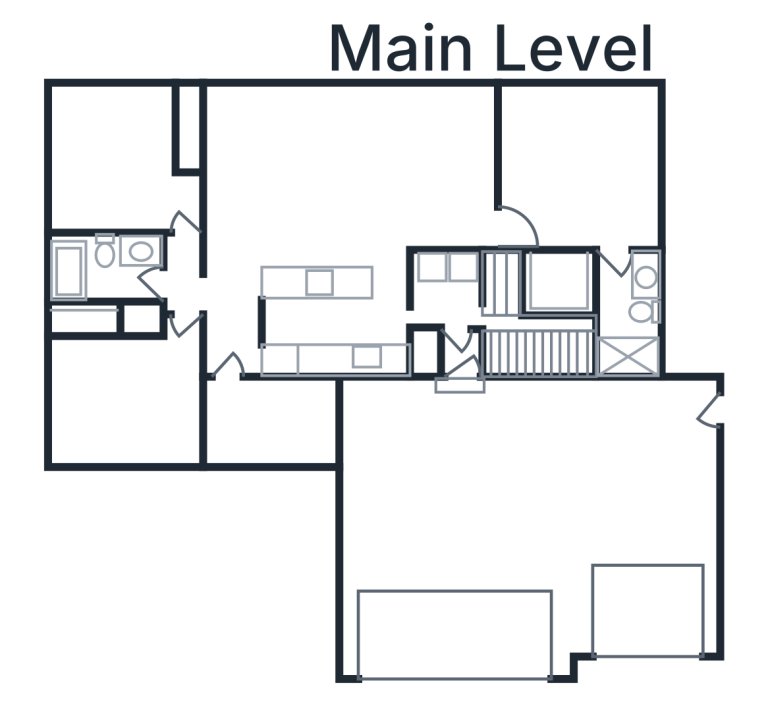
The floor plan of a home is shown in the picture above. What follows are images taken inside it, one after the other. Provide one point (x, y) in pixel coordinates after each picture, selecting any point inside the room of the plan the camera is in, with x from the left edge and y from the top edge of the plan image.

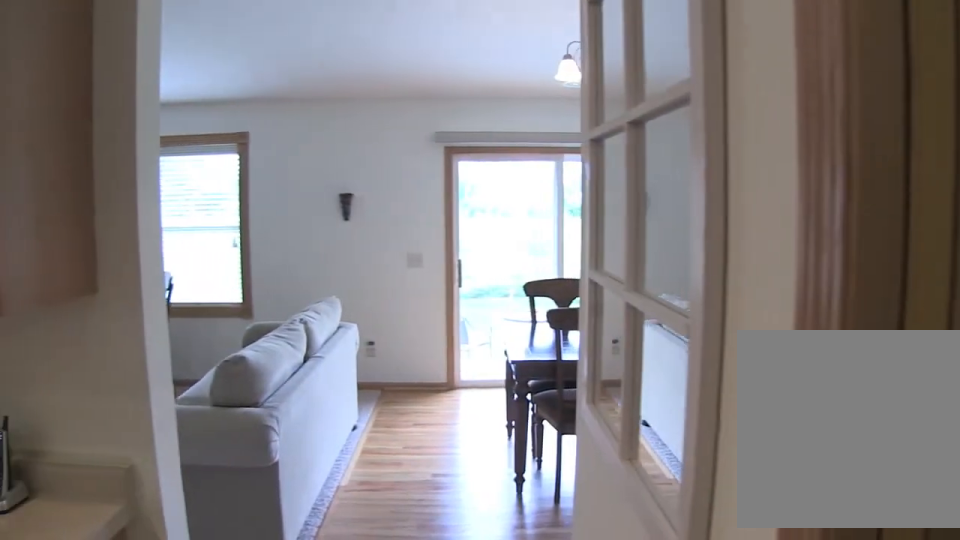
(451, 167)
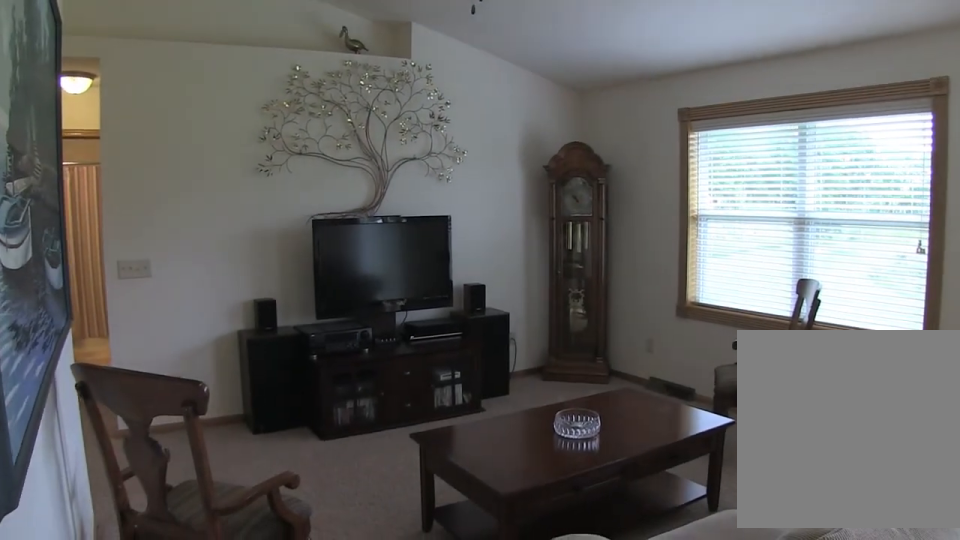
(308, 176)
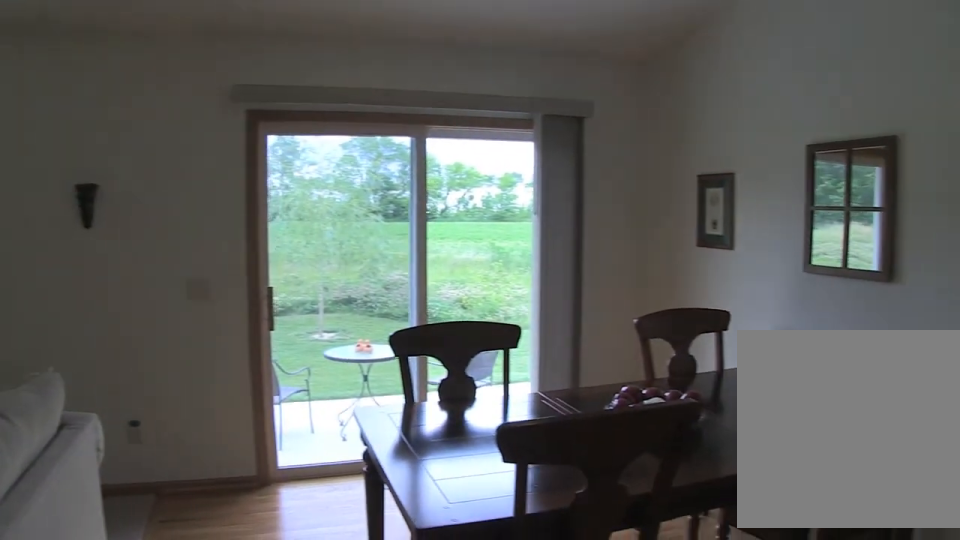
(451, 170)
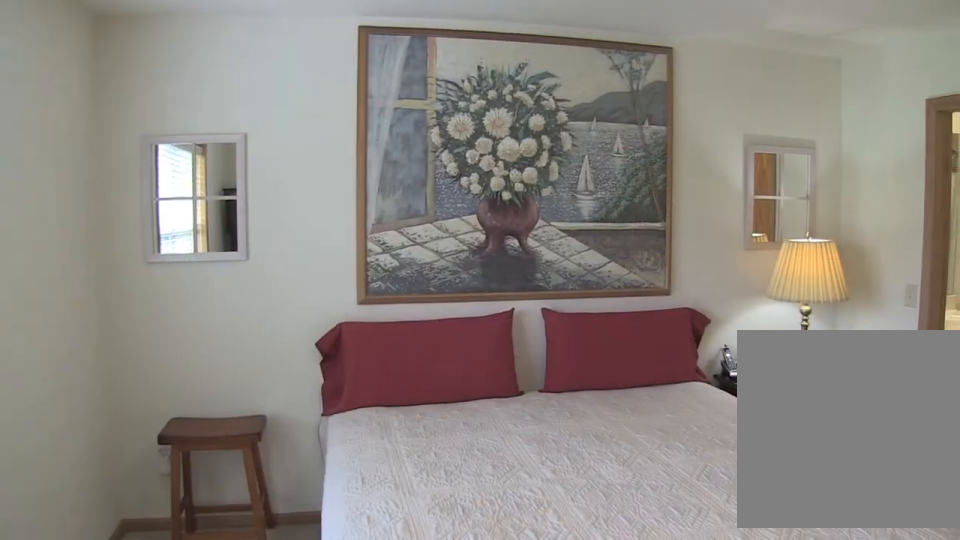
(578, 167)
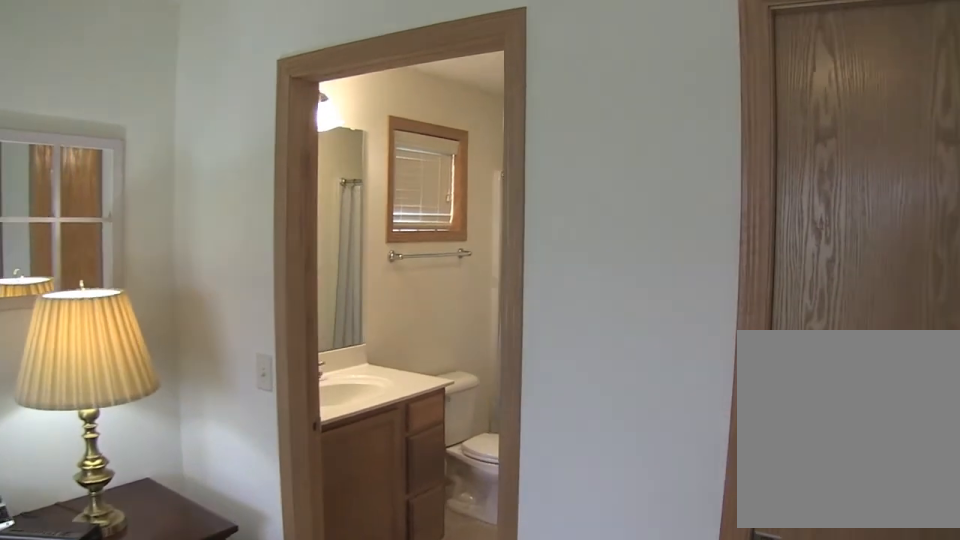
(578, 167)
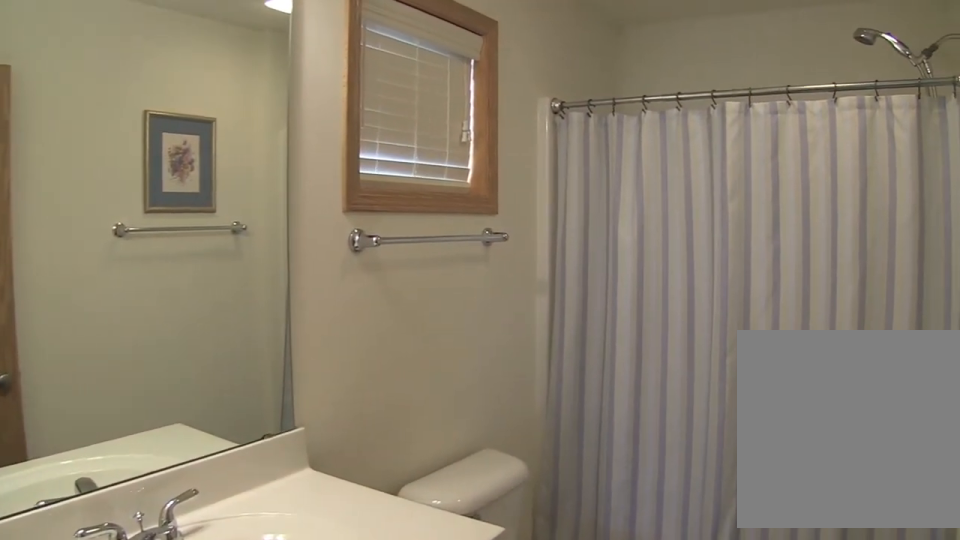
(628, 314)
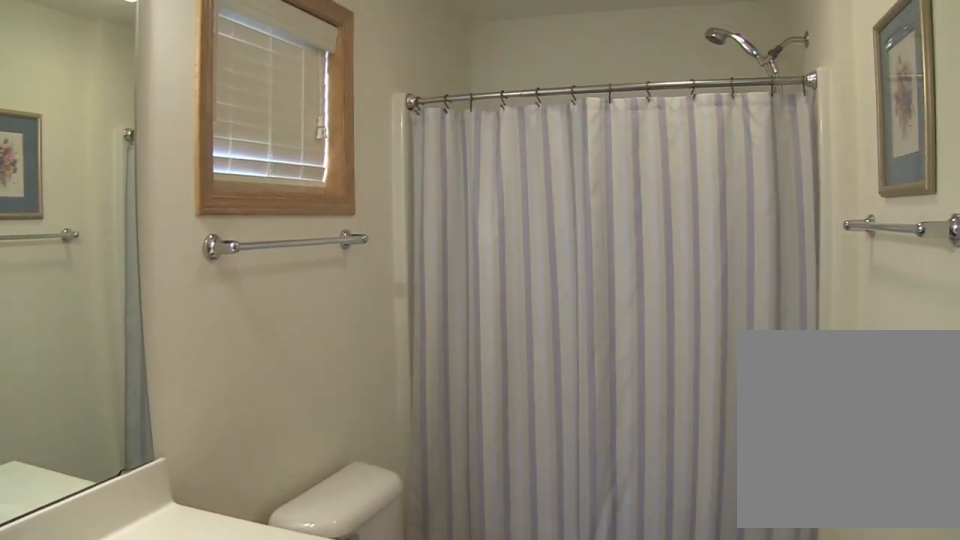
(628, 314)
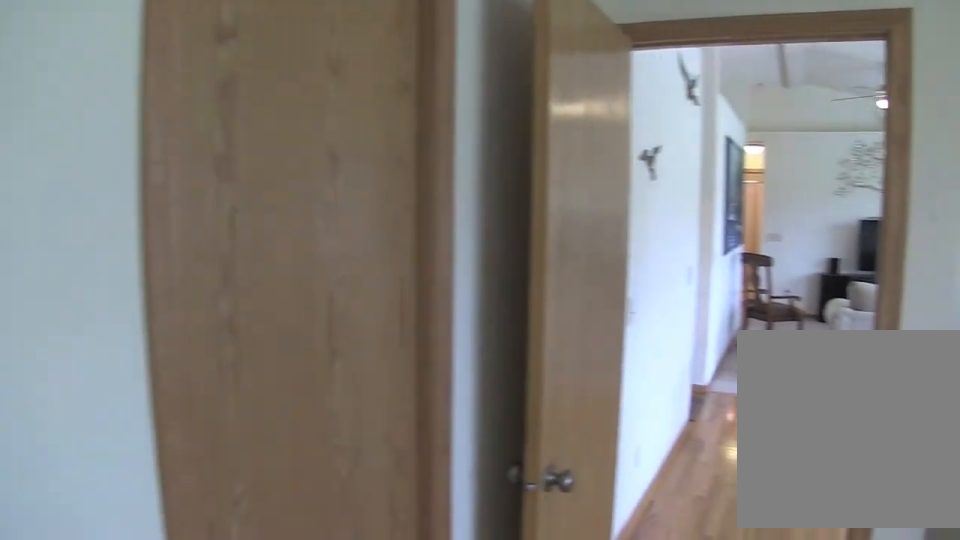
(578, 167)
